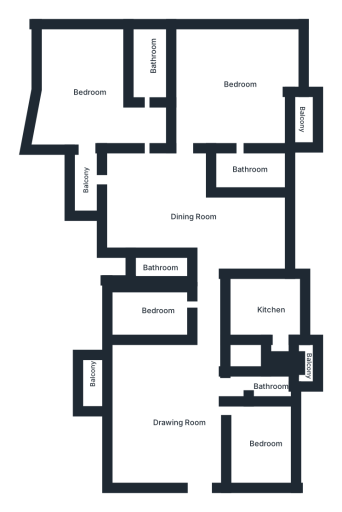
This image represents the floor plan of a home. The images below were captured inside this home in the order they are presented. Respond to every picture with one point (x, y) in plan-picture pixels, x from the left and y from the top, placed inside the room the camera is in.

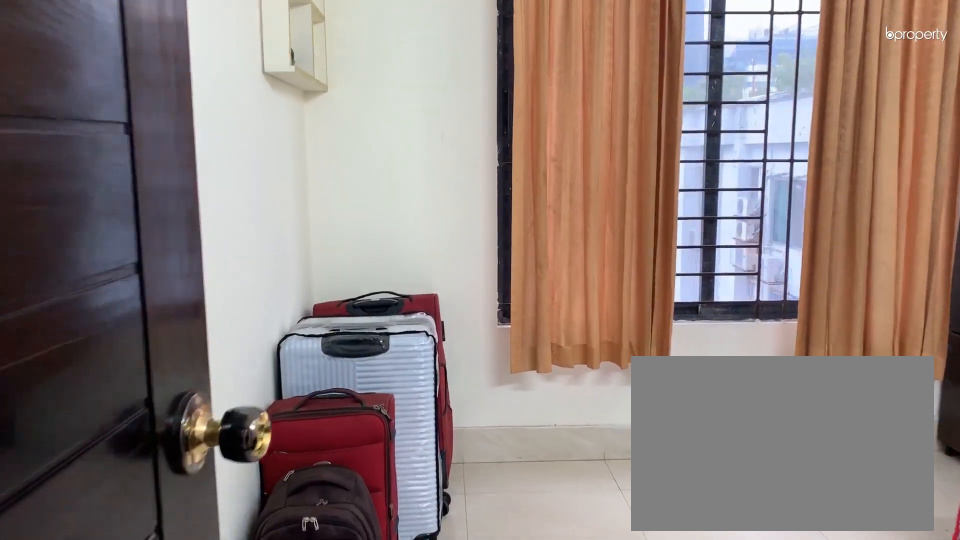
(266, 443)
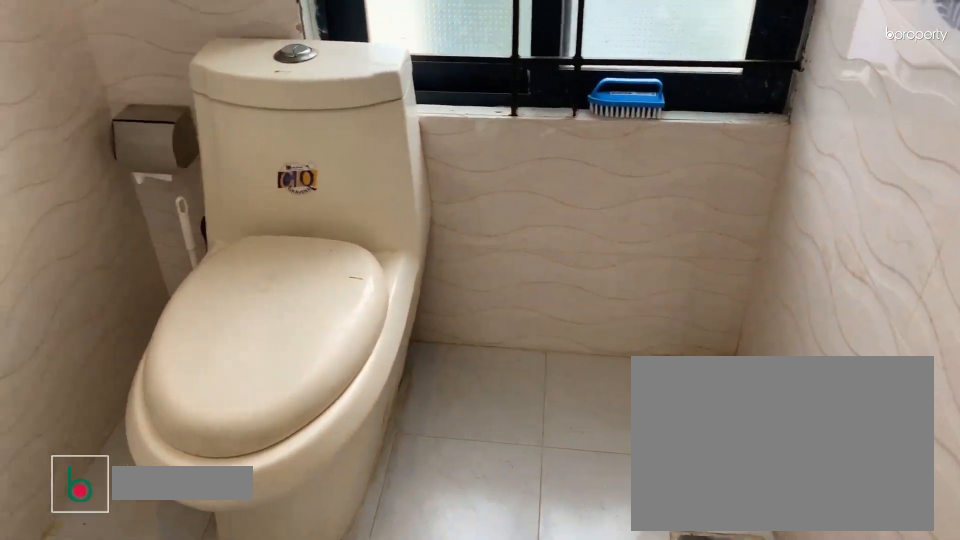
(272, 386)
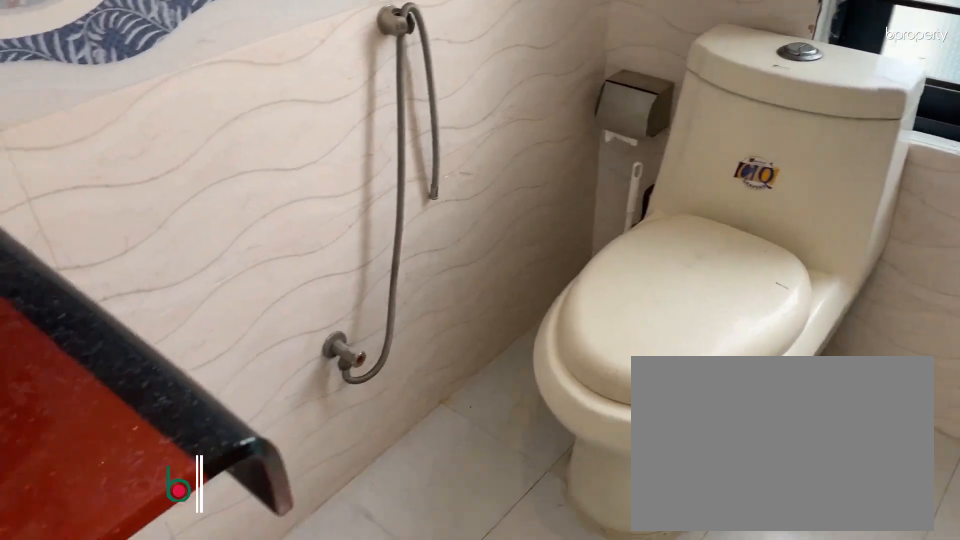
(272, 386)
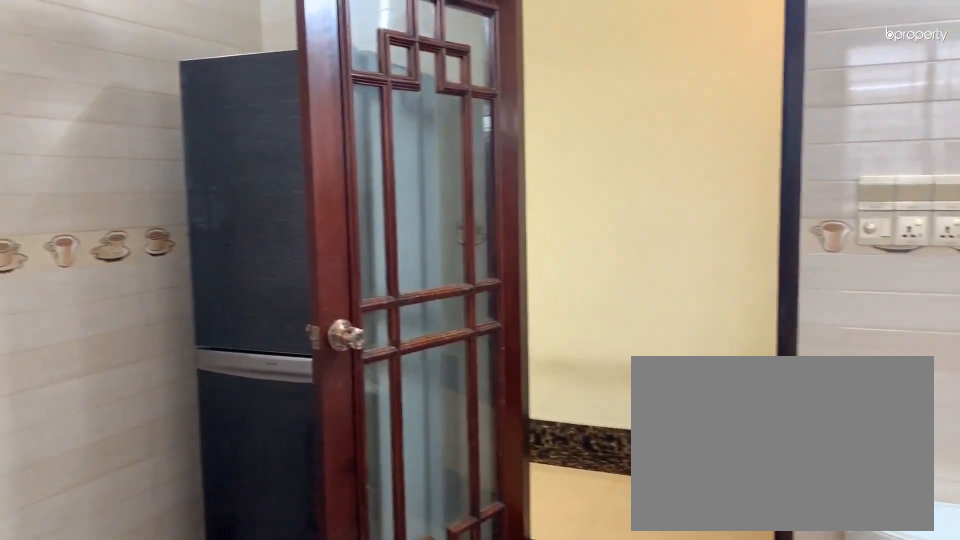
(274, 310)
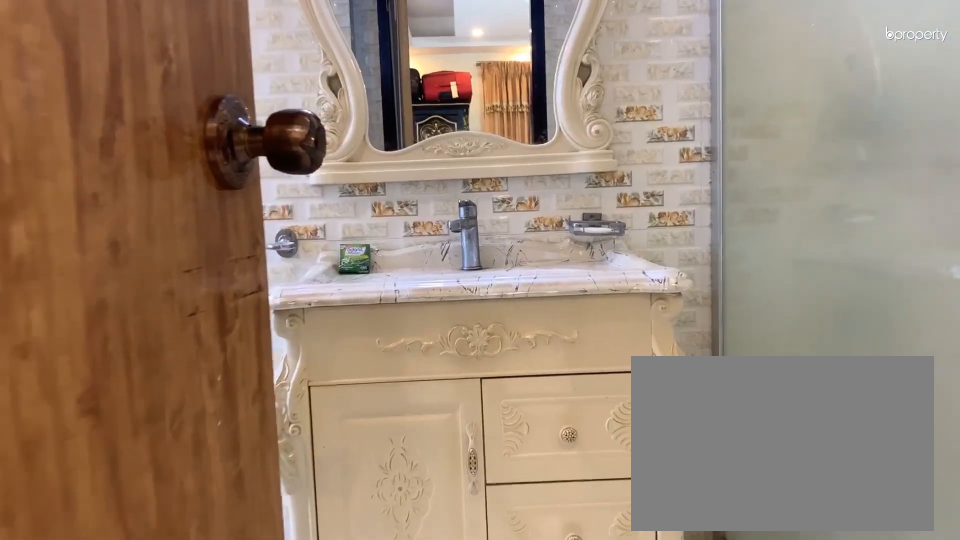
(250, 169)
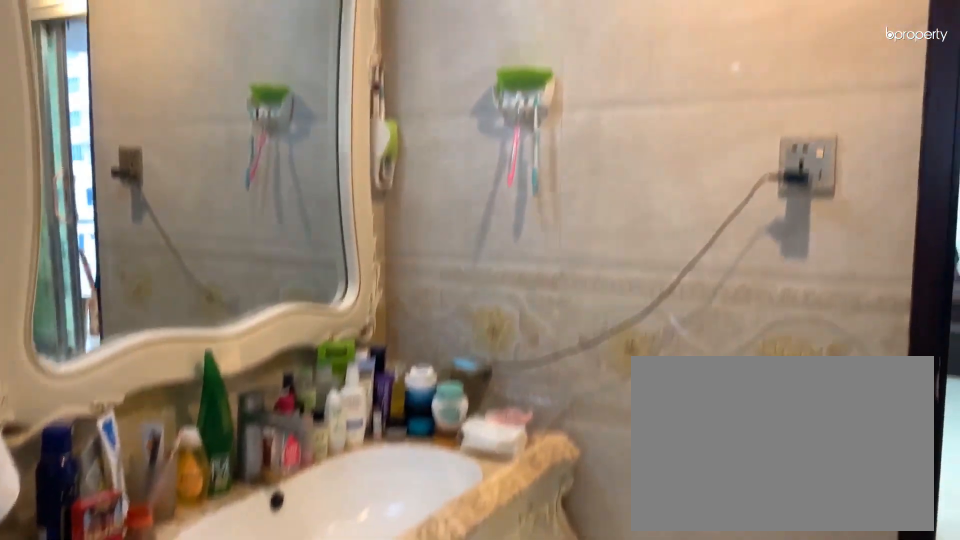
(149, 64)
